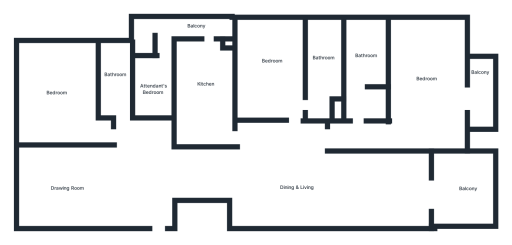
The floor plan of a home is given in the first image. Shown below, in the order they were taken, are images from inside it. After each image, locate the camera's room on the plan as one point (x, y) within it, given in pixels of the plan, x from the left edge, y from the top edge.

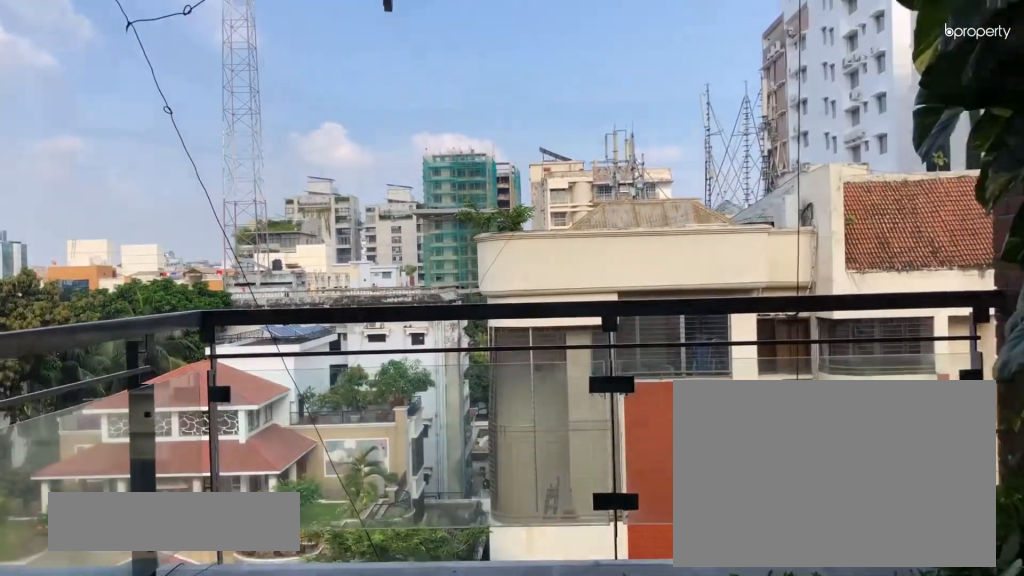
(446, 191)
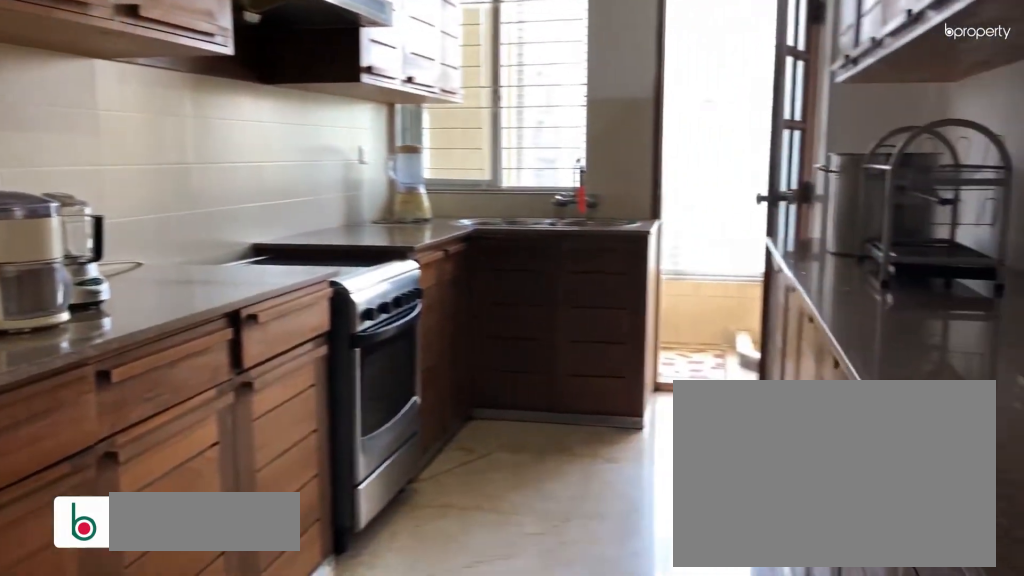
(201, 92)
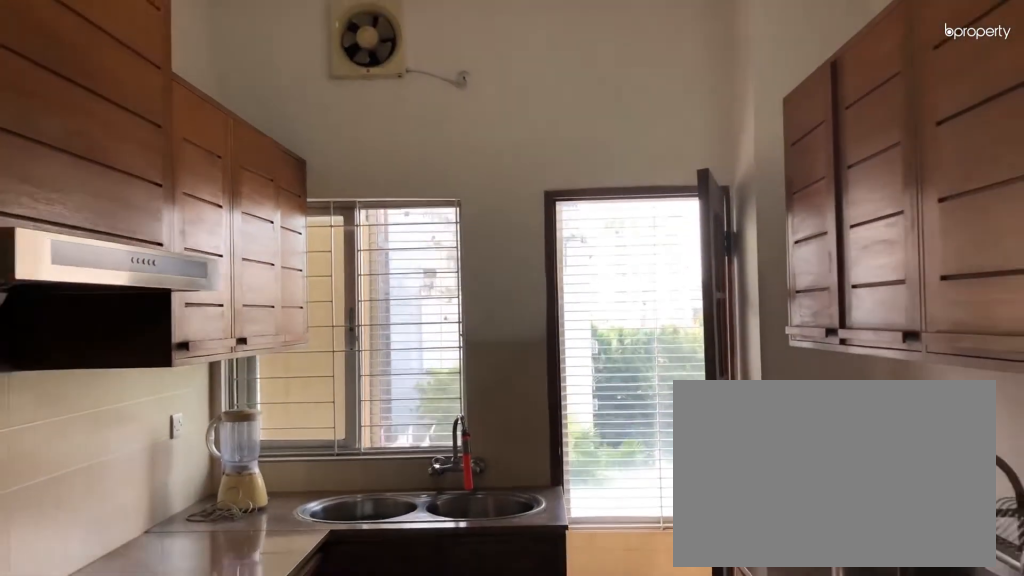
(200, 93)
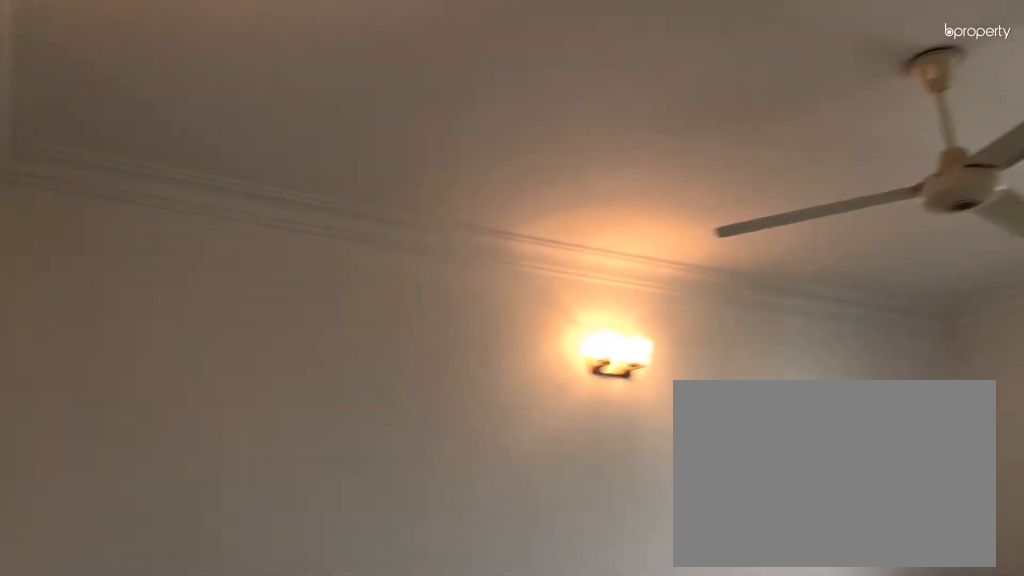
(269, 63)
